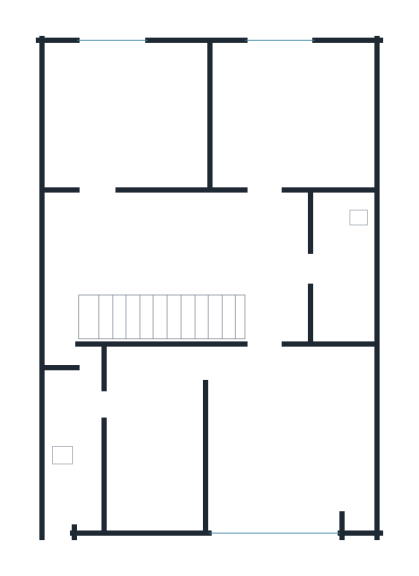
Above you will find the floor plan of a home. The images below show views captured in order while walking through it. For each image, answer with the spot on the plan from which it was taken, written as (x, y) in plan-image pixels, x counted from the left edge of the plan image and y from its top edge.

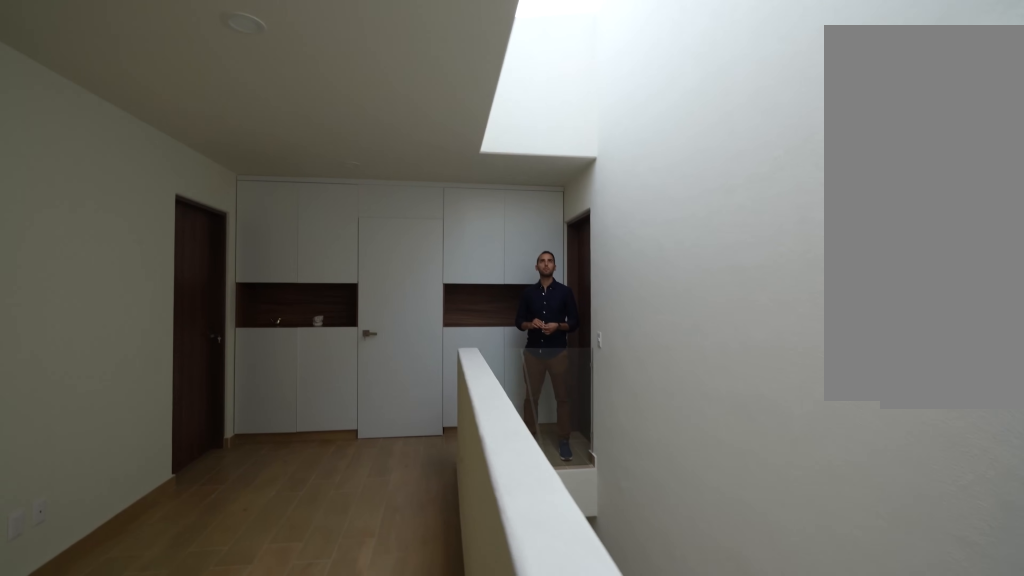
(61, 287)
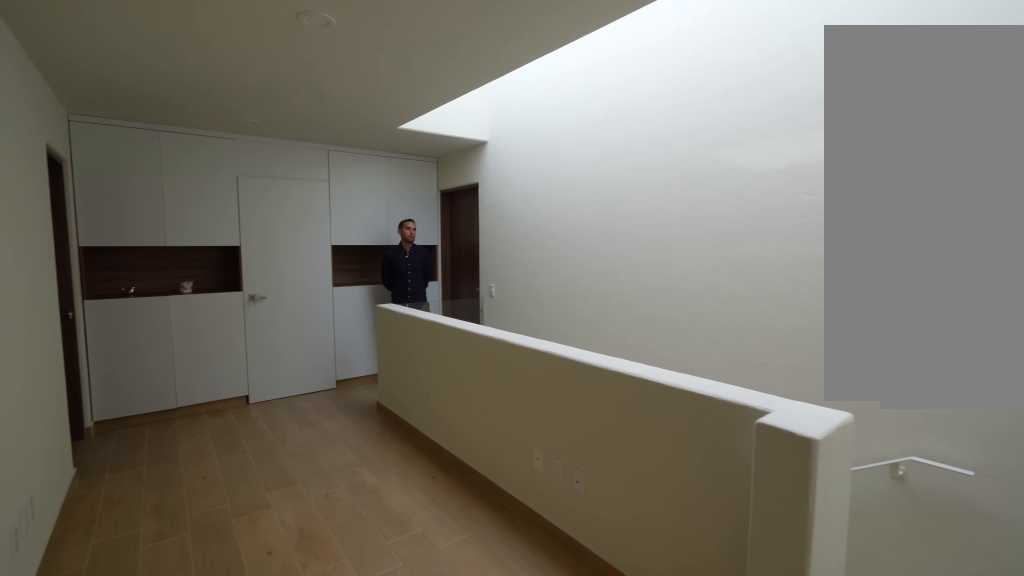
(55, 247)
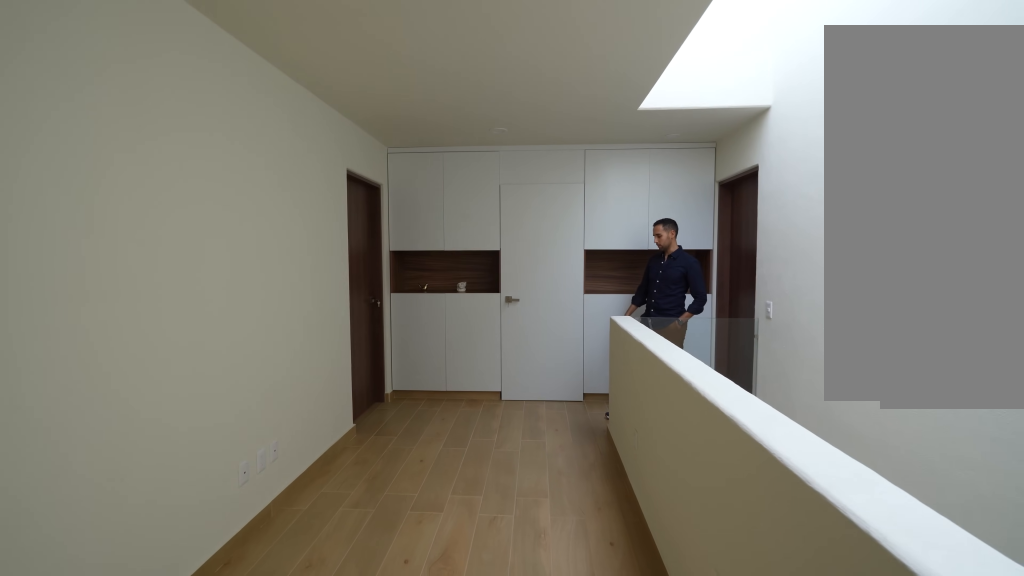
(92, 249)
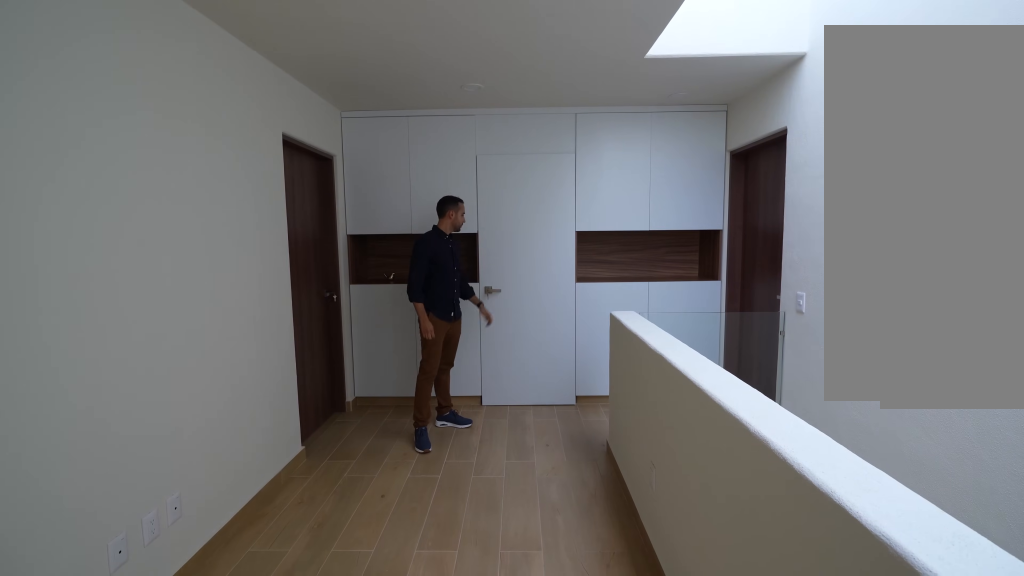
(123, 252)
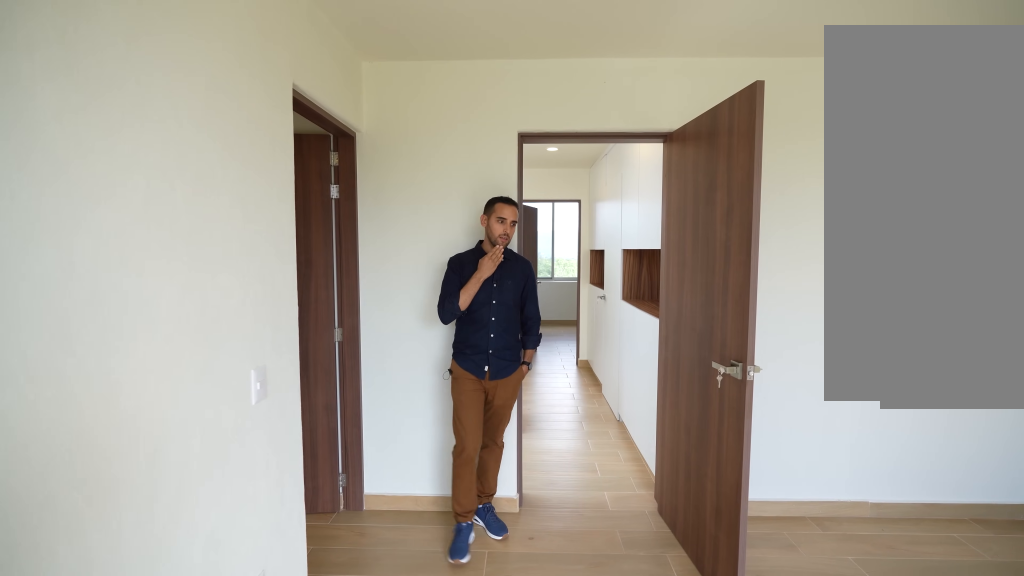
(256, 516)
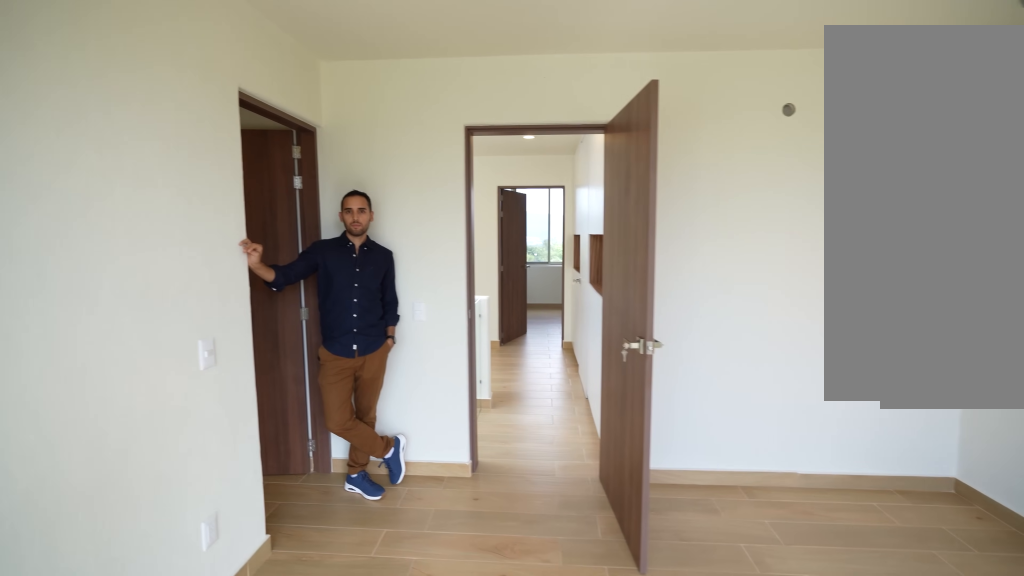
(265, 509)
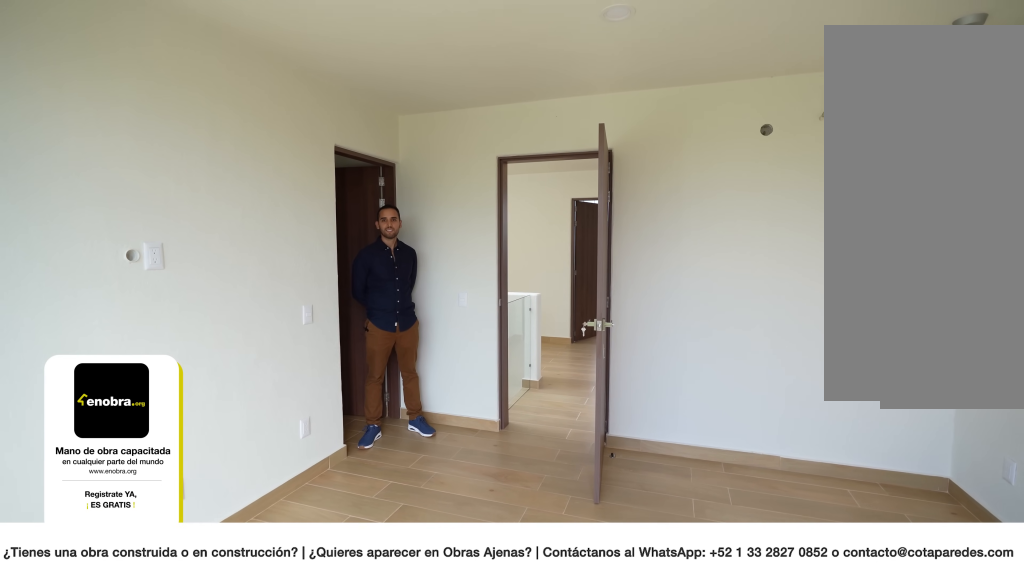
(316, 505)
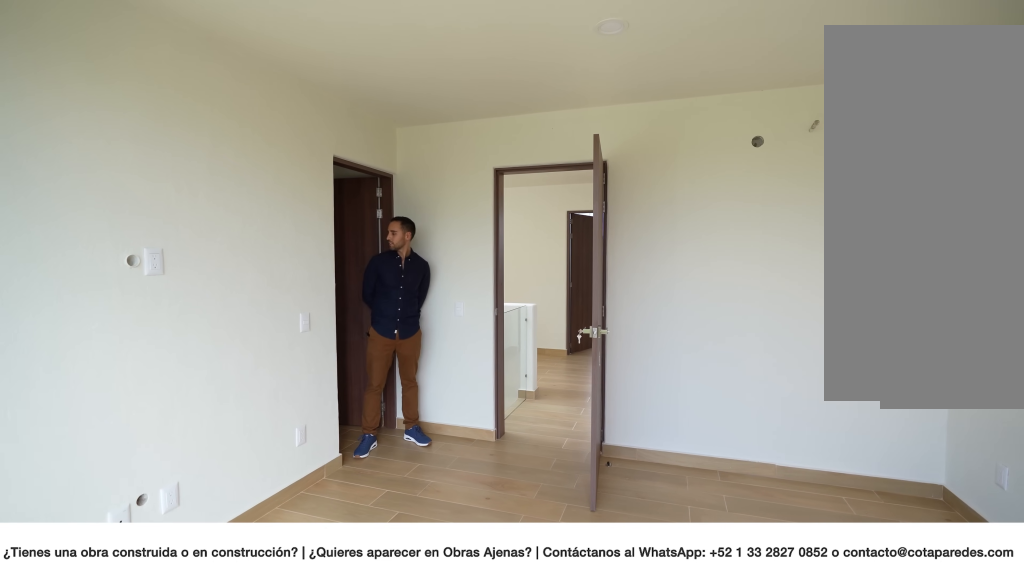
(316, 505)
